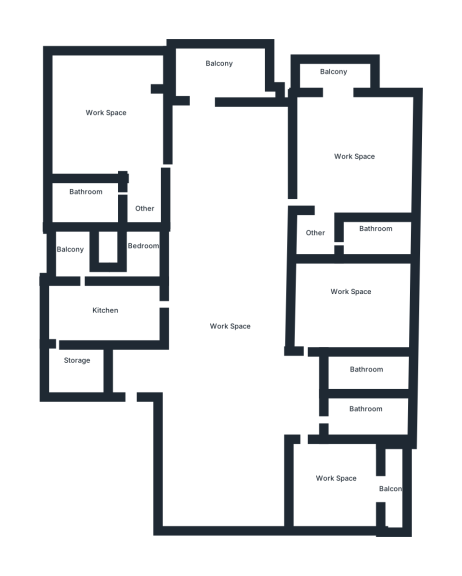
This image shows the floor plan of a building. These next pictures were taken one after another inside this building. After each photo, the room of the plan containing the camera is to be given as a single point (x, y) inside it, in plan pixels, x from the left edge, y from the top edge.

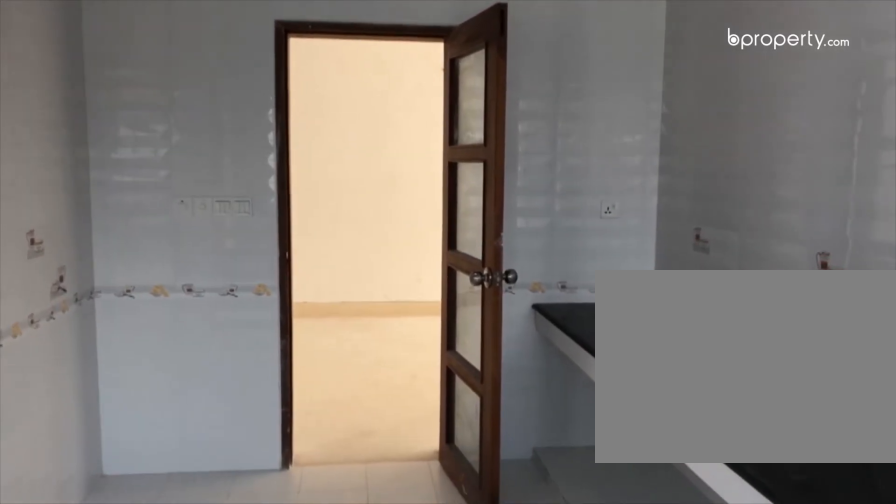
(101, 319)
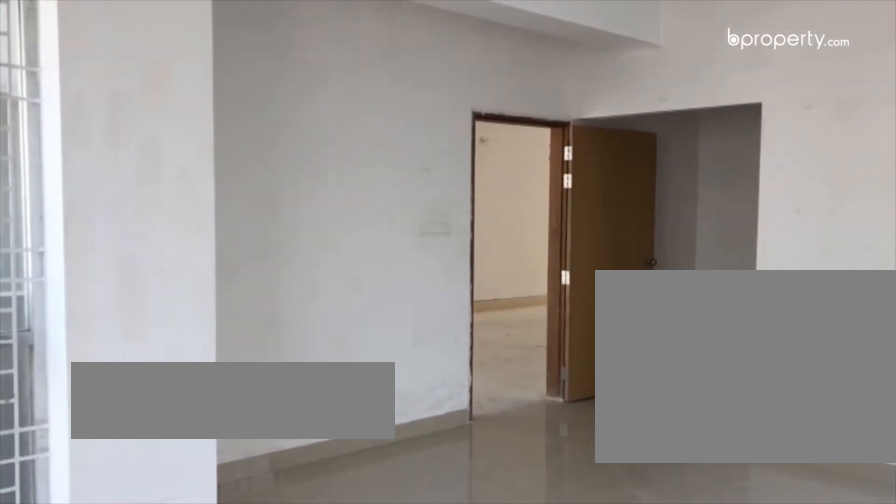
(97, 137)
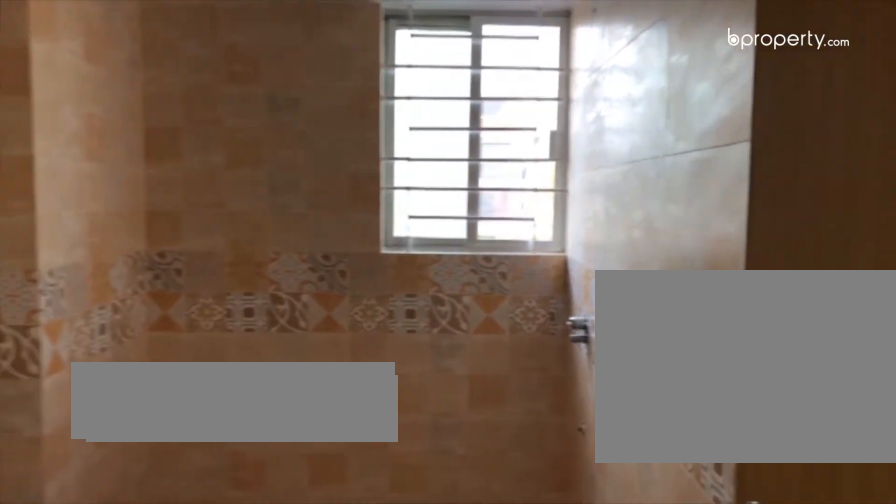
(74, 194)
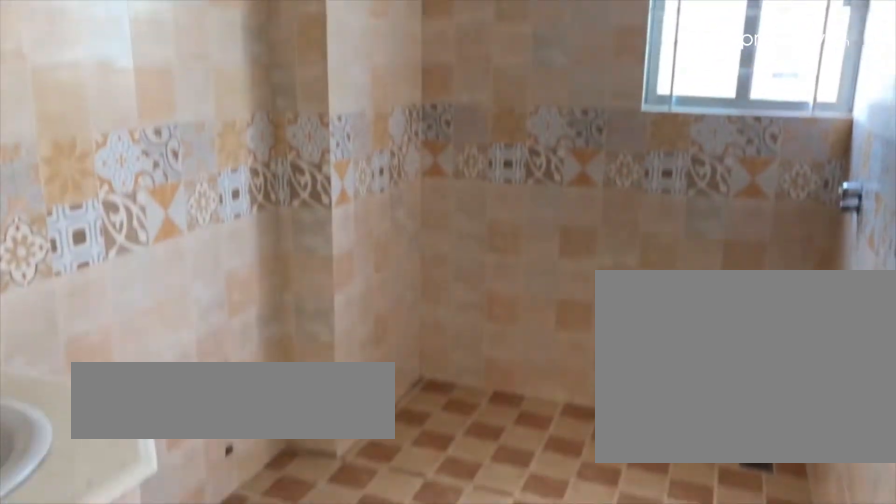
(74, 194)
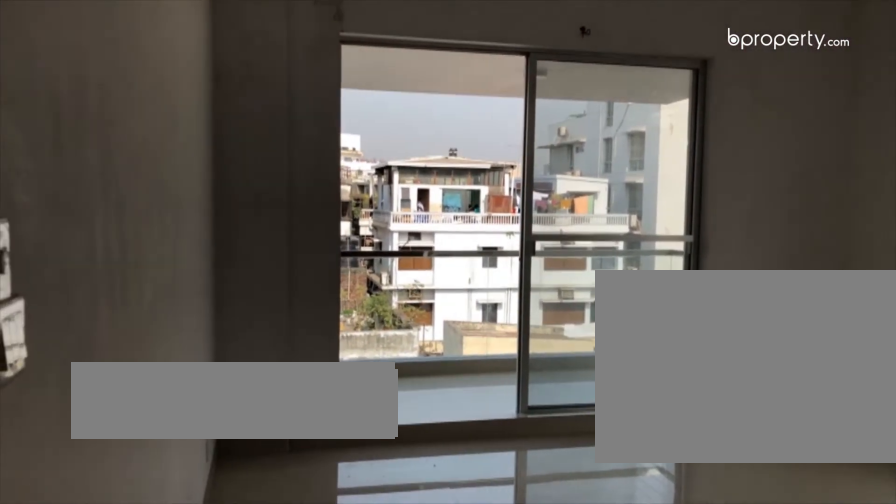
(353, 152)
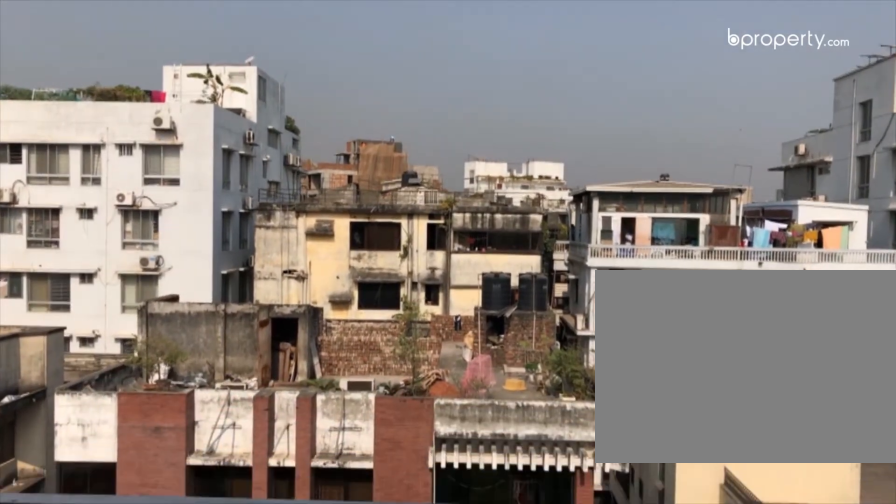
(331, 86)
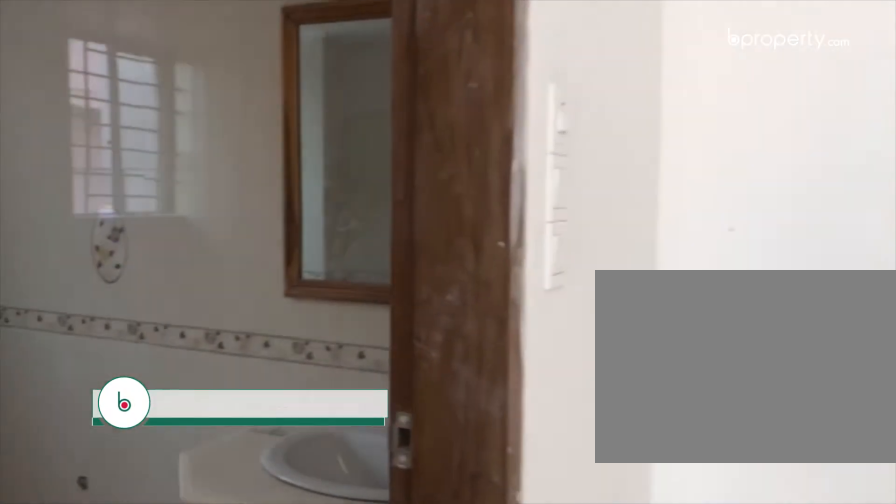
(380, 231)
